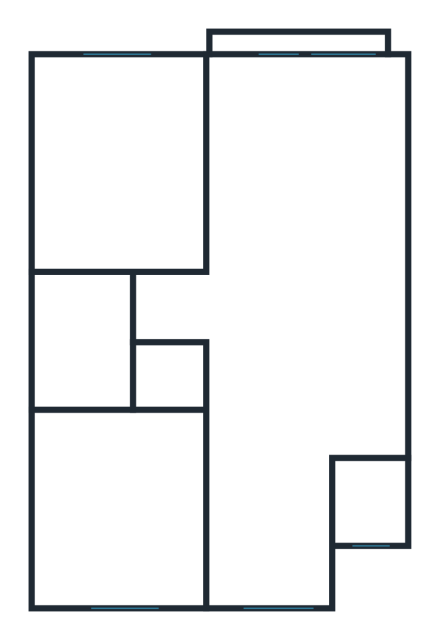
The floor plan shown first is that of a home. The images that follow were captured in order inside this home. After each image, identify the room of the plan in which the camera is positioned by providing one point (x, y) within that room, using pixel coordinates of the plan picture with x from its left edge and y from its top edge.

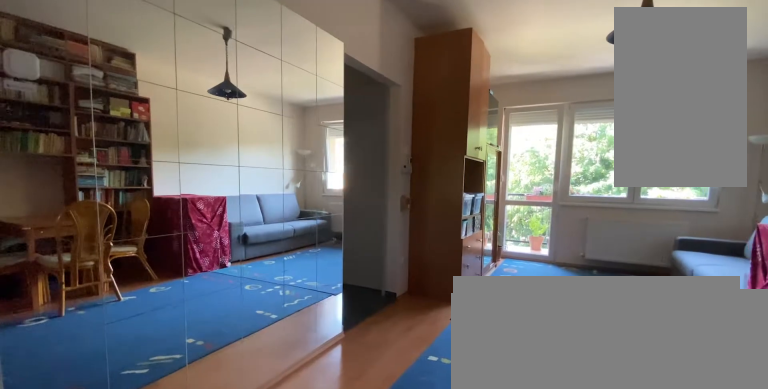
(285, 295)
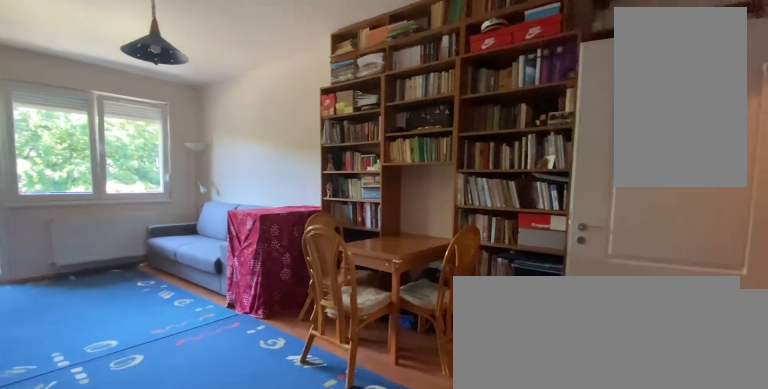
(285, 295)
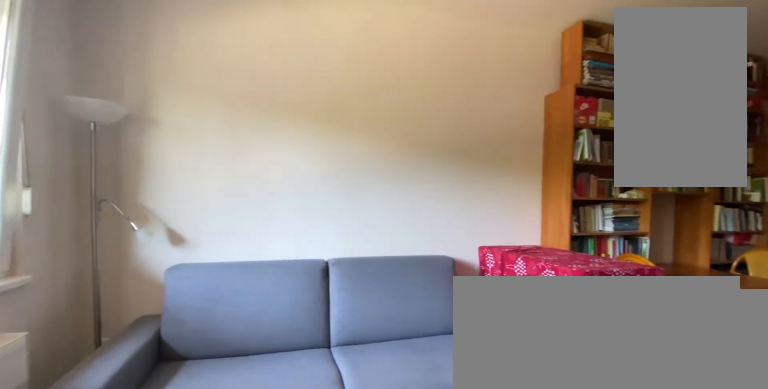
(285, 295)
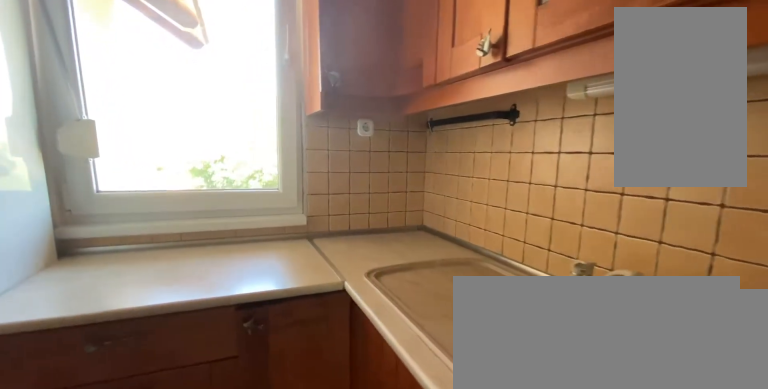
(265, 512)
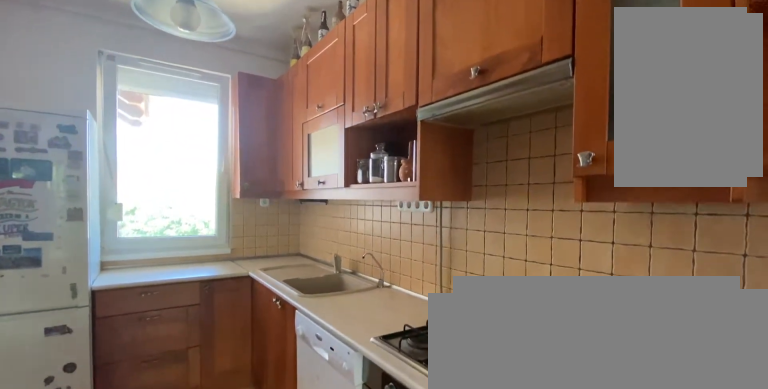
(265, 512)
